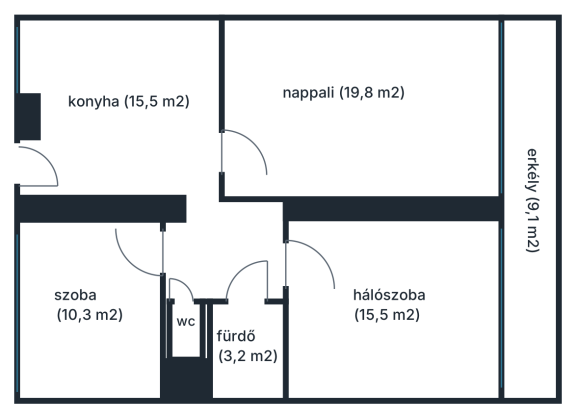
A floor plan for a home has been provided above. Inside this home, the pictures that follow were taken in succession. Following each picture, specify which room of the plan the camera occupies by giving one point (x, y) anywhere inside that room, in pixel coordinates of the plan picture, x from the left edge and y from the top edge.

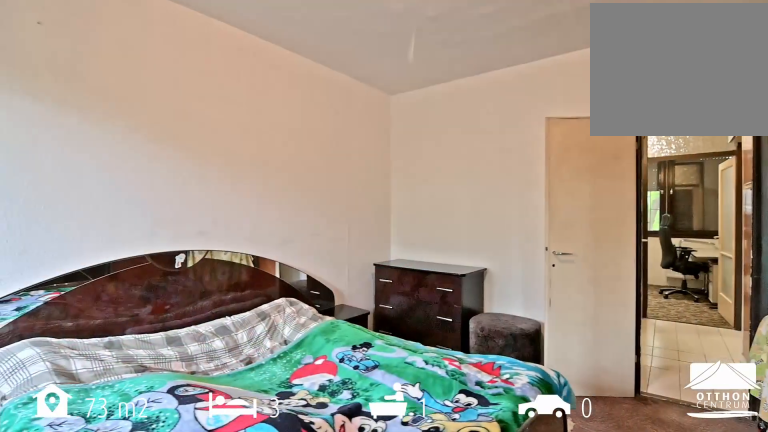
(396, 307)
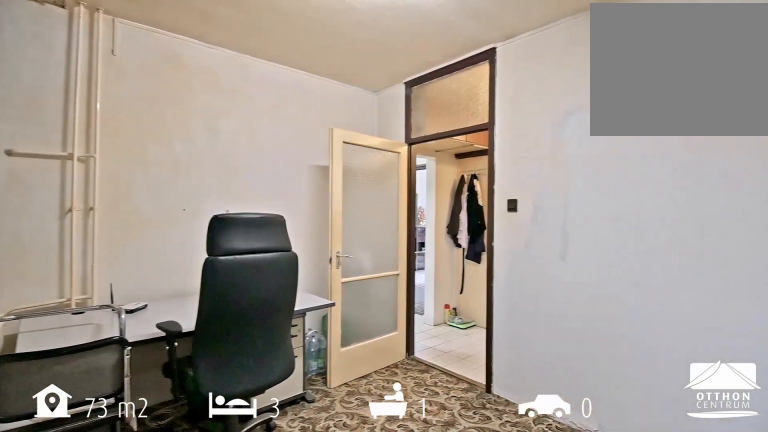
(90, 308)
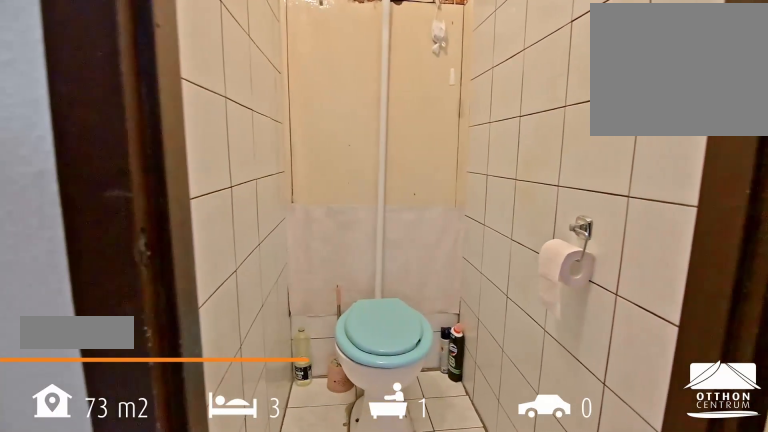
(185, 336)
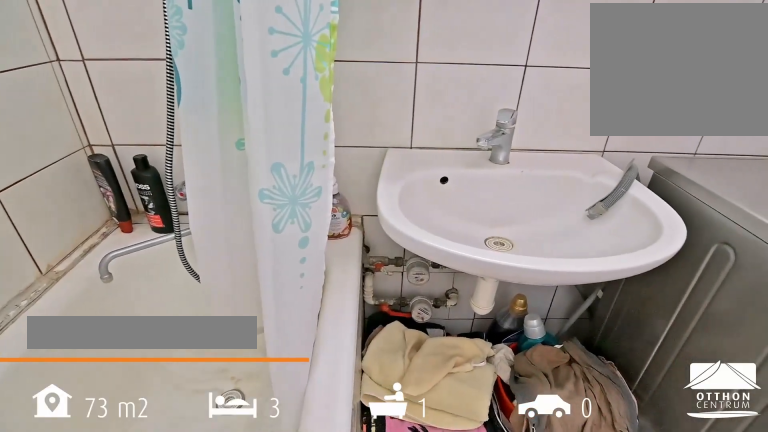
(247, 347)
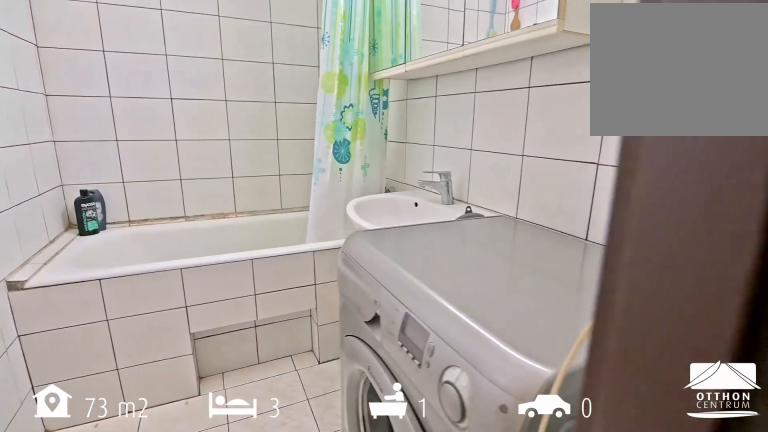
(247, 347)
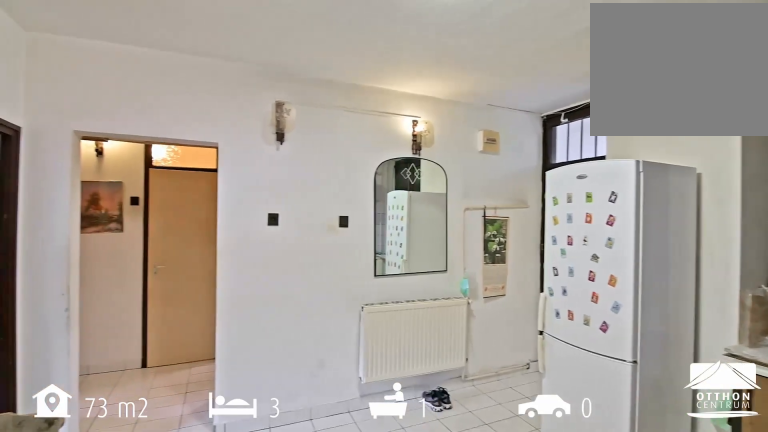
(122, 109)
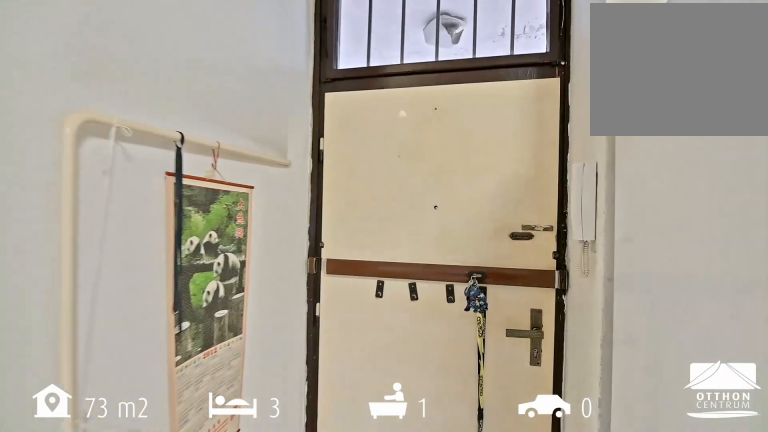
(122, 109)
